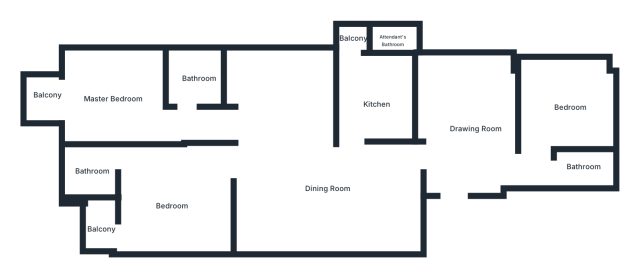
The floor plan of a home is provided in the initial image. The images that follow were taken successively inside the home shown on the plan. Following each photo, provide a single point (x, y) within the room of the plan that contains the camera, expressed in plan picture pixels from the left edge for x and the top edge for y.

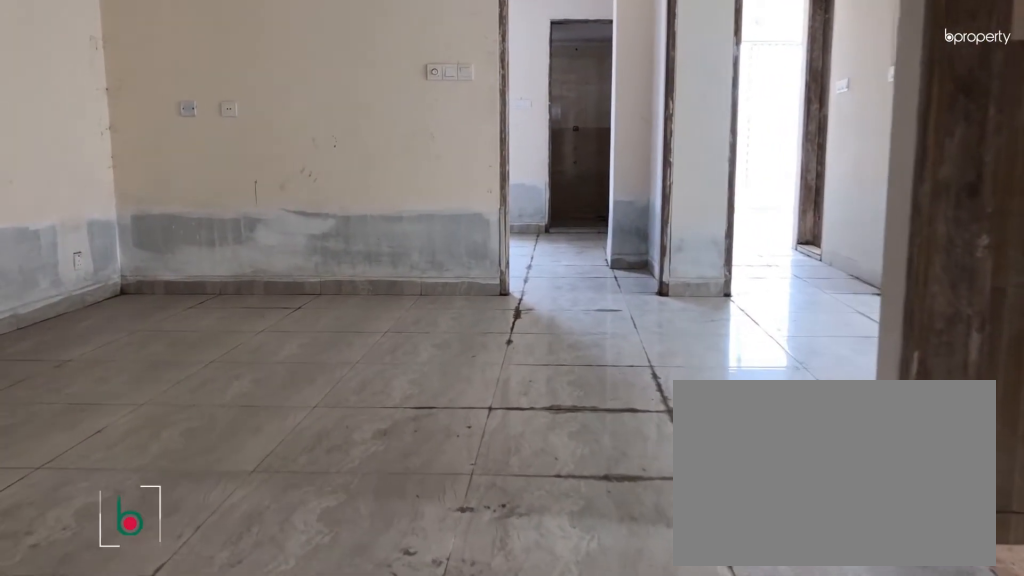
(330, 191)
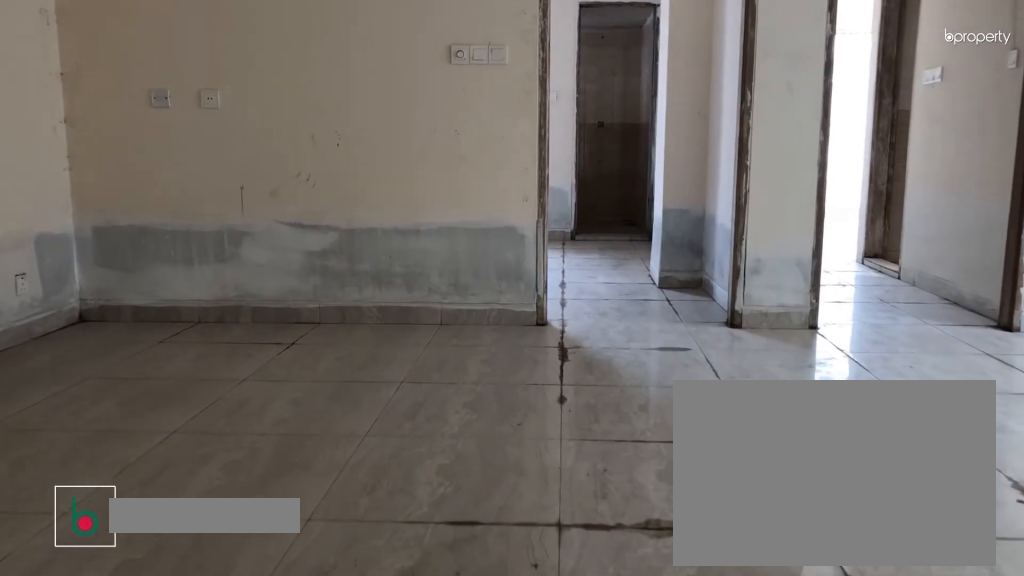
(330, 191)
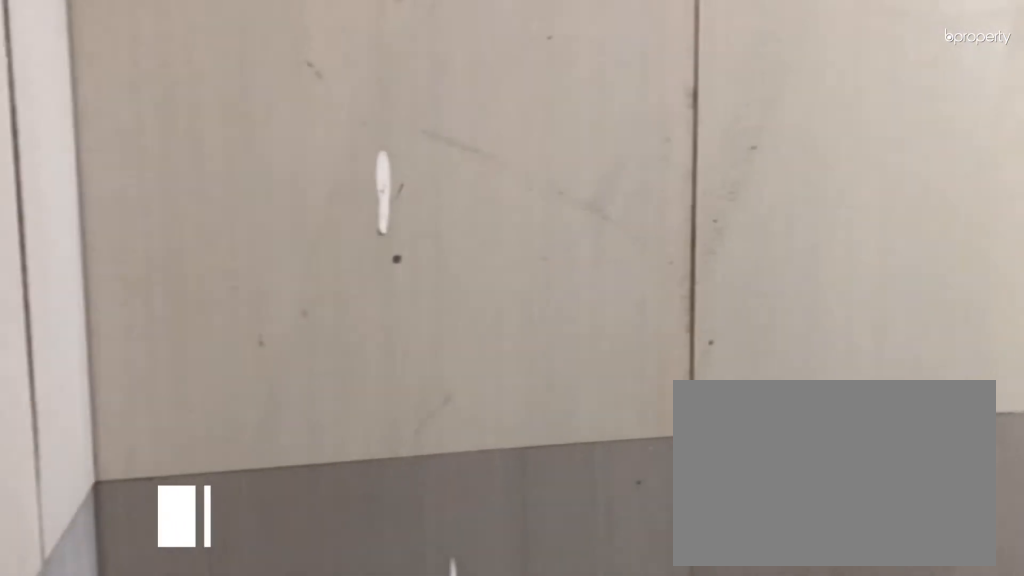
(584, 166)
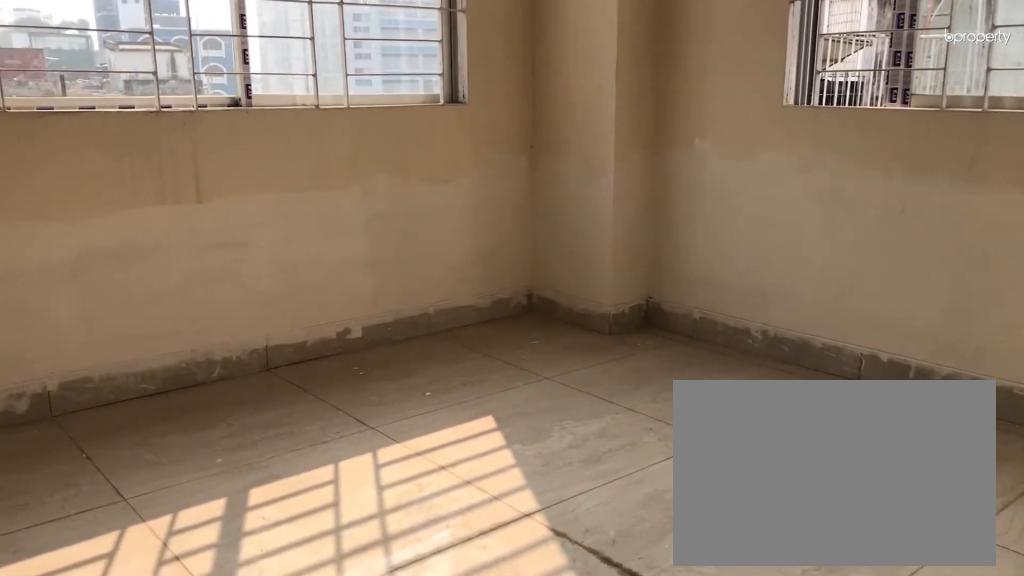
(572, 106)
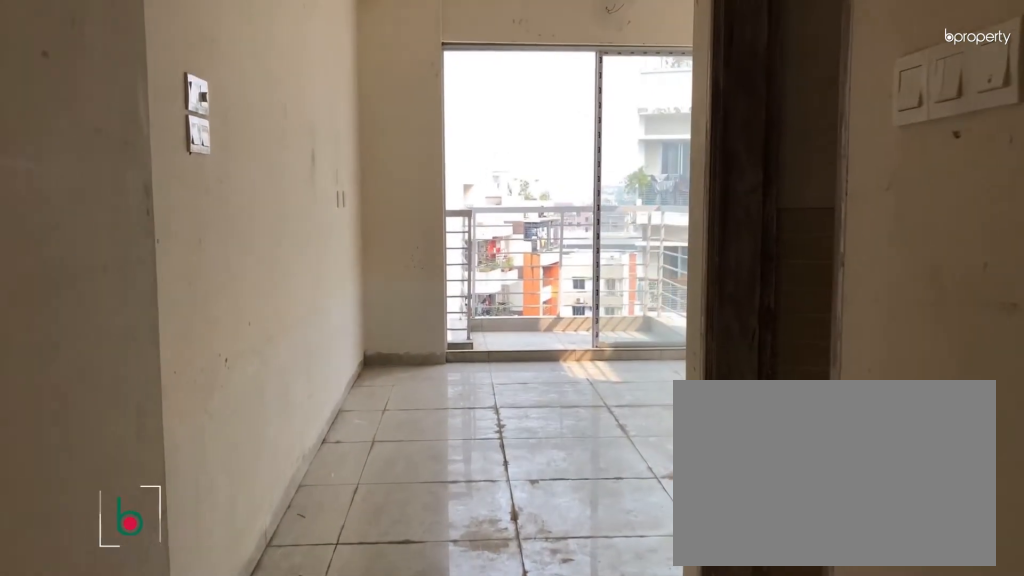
(110, 100)
